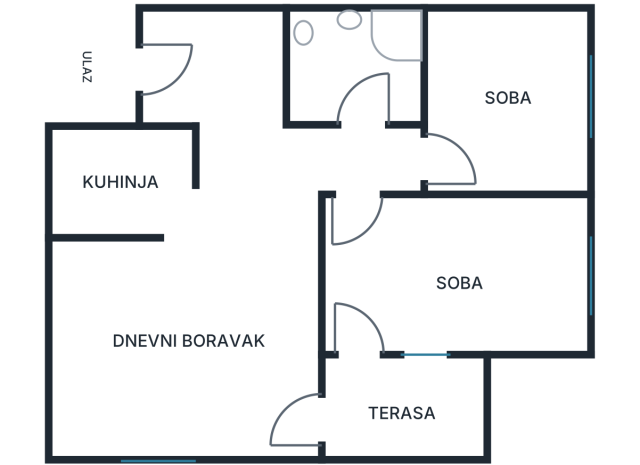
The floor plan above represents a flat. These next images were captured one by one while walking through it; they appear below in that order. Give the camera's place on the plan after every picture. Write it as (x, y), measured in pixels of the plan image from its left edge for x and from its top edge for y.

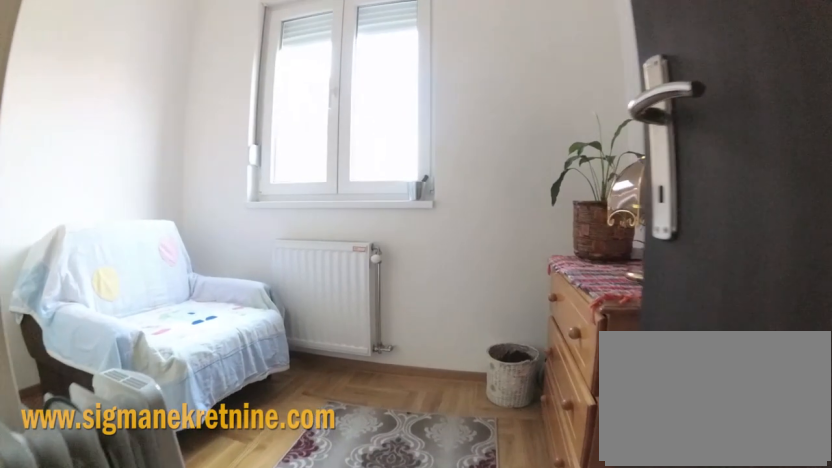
(406, 168)
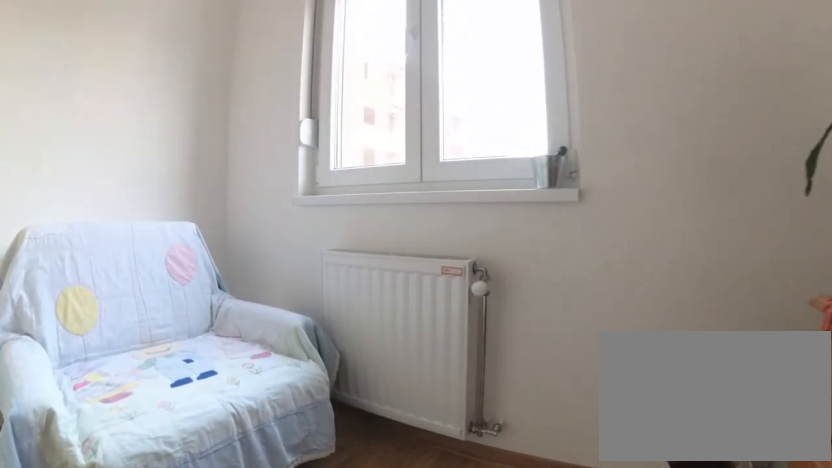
(485, 148)
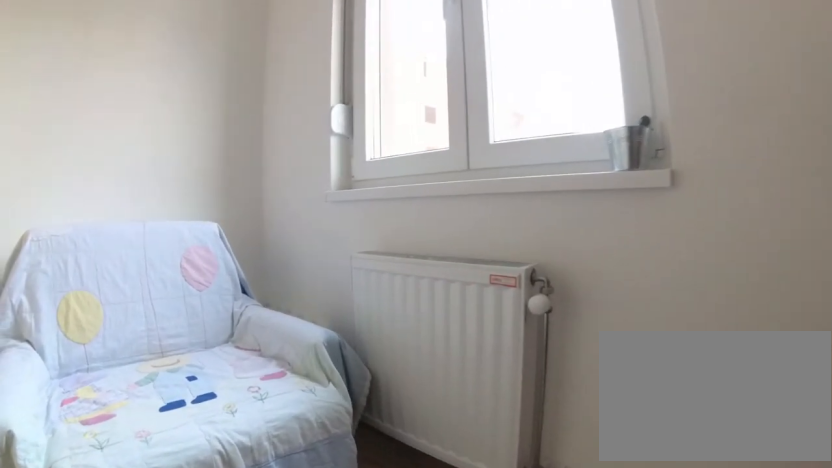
(499, 142)
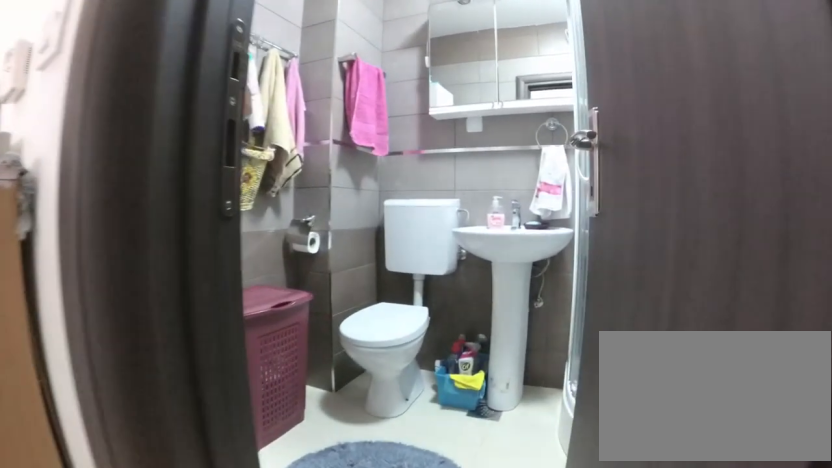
(386, 166)
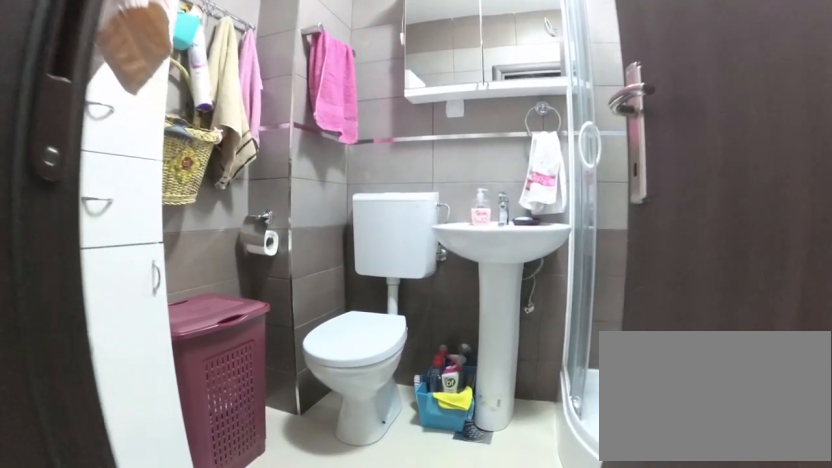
(372, 162)
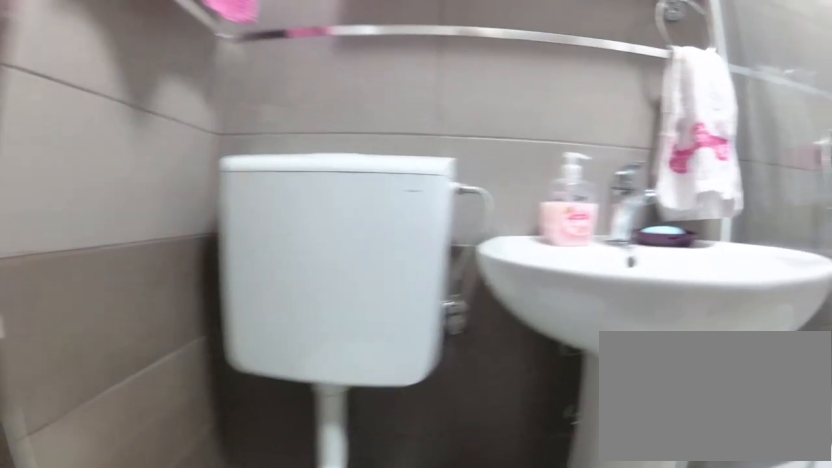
(324, 83)
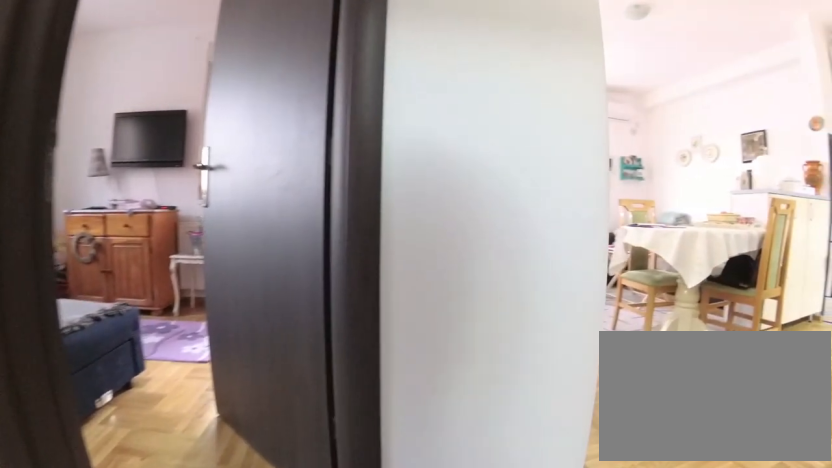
(375, 123)
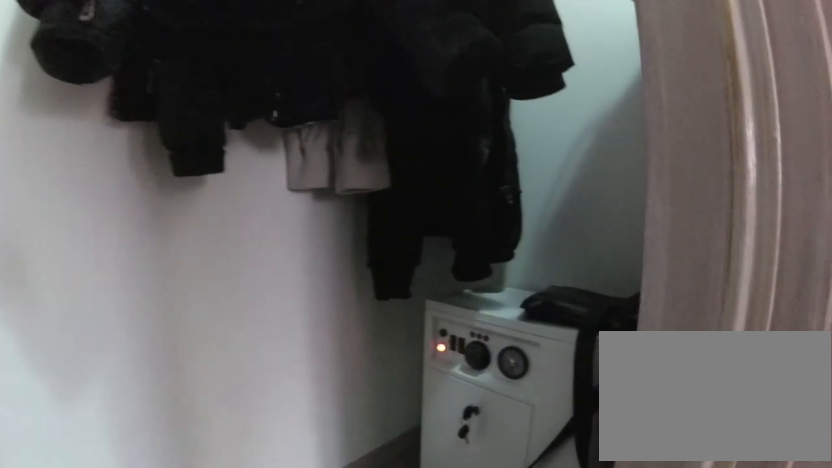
(248, 81)
